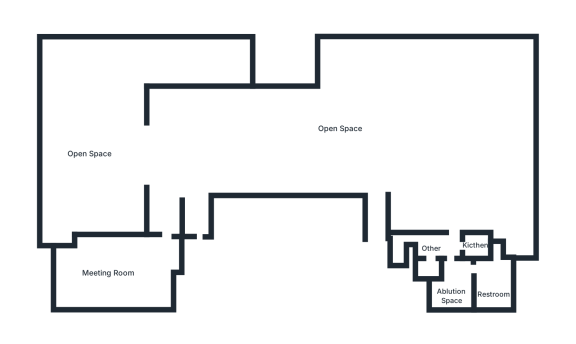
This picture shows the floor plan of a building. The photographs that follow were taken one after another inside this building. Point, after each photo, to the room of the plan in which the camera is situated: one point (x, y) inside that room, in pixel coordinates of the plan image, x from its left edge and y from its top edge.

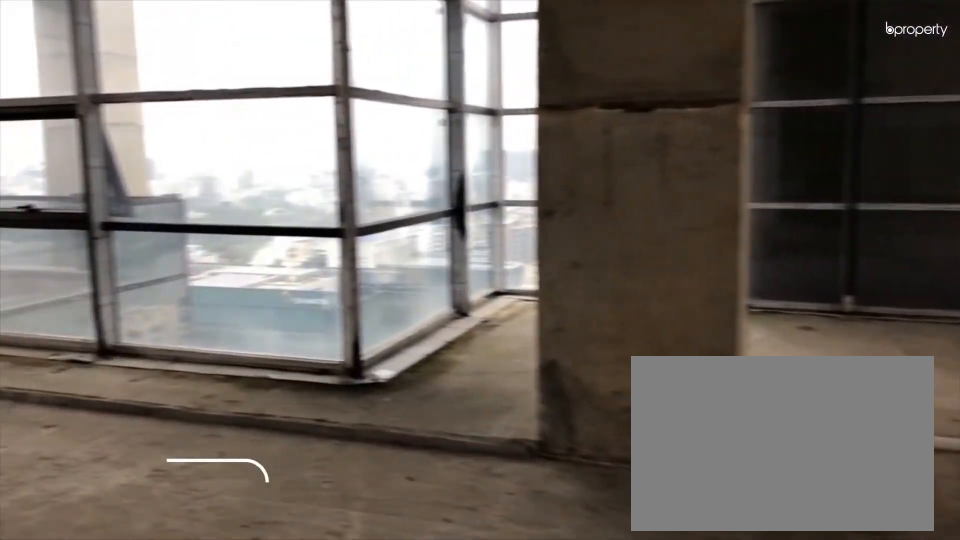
(374, 162)
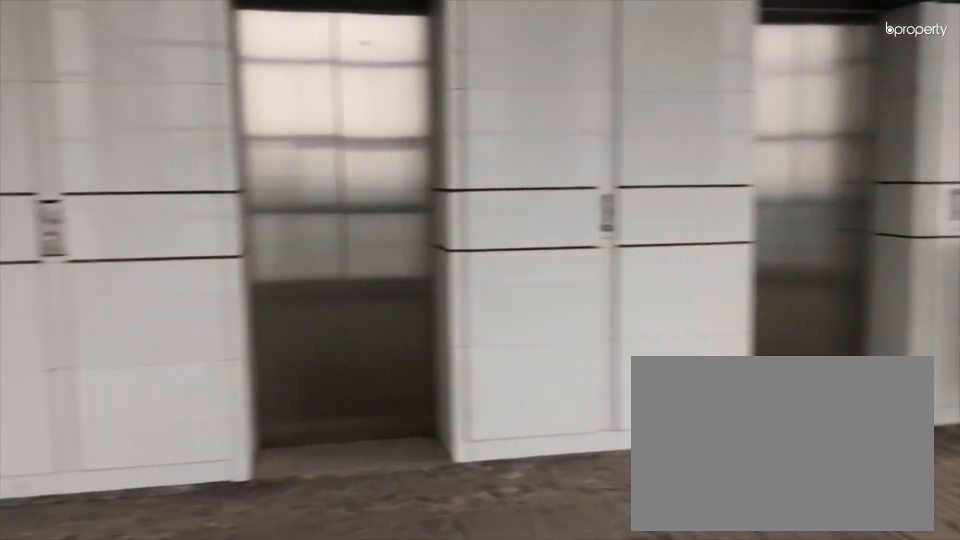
(222, 147)
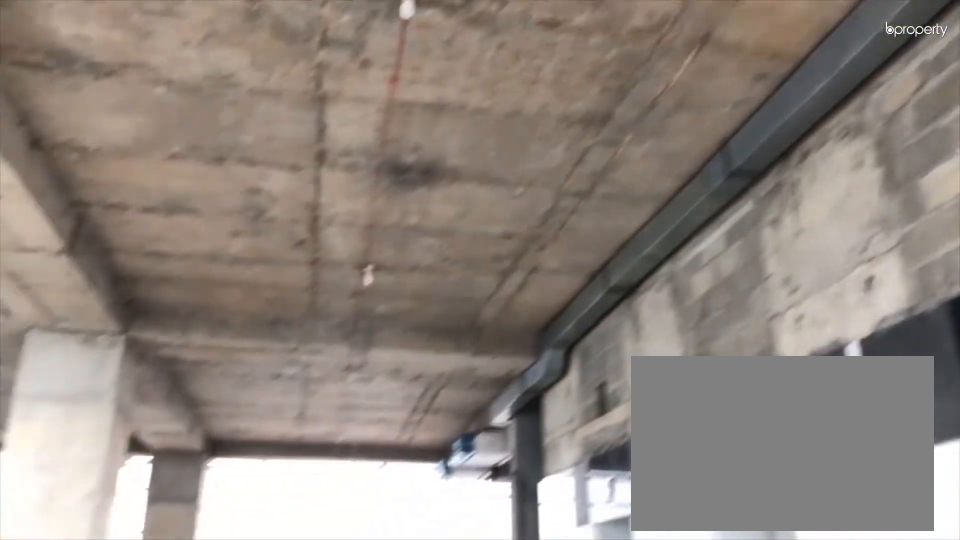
(188, 148)
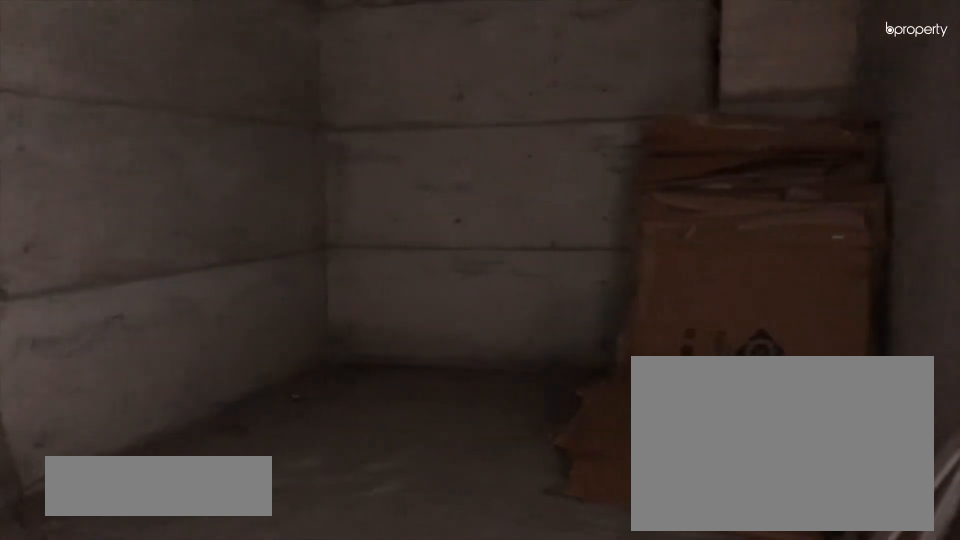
(125, 265)
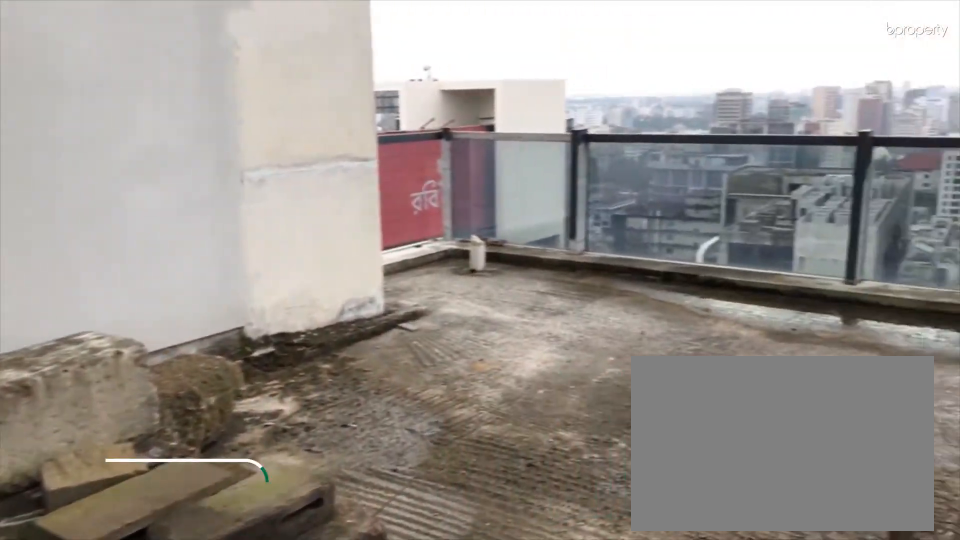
(95, 159)
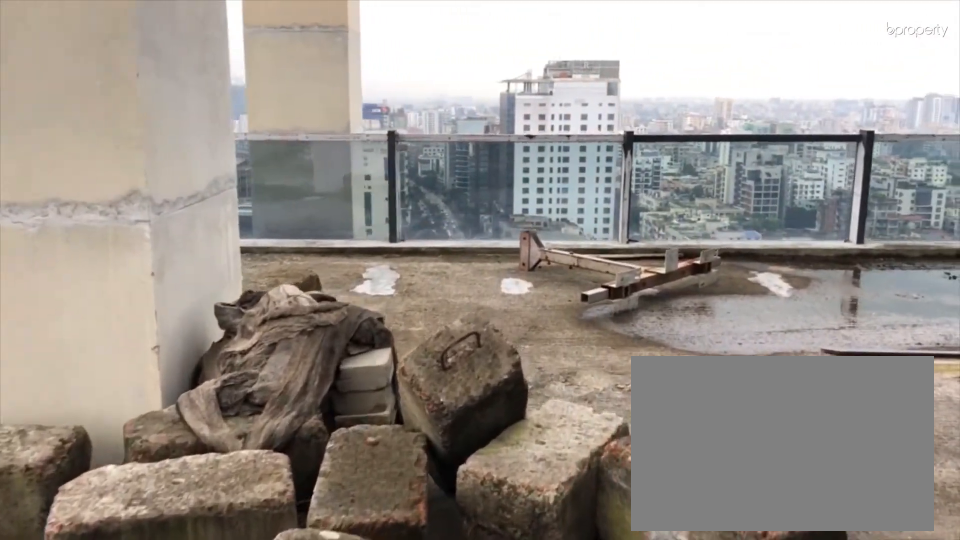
(108, 71)
